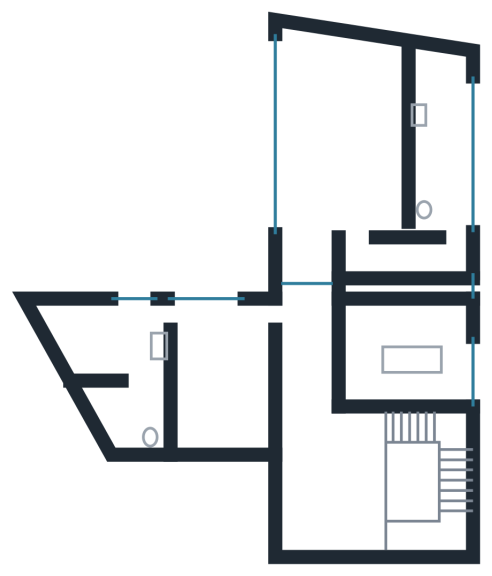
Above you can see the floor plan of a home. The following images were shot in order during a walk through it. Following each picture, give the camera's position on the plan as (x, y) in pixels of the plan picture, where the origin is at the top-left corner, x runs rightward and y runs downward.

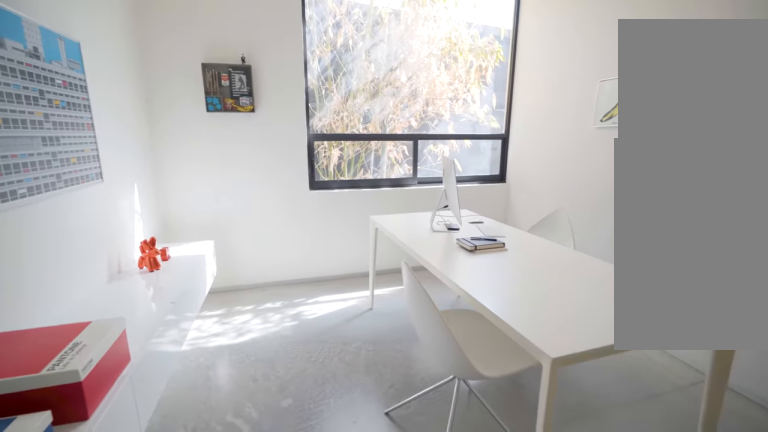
(366, 357)
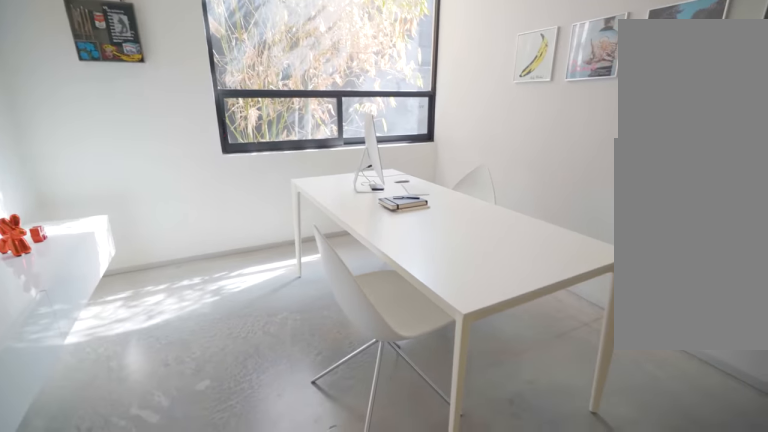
(366, 356)
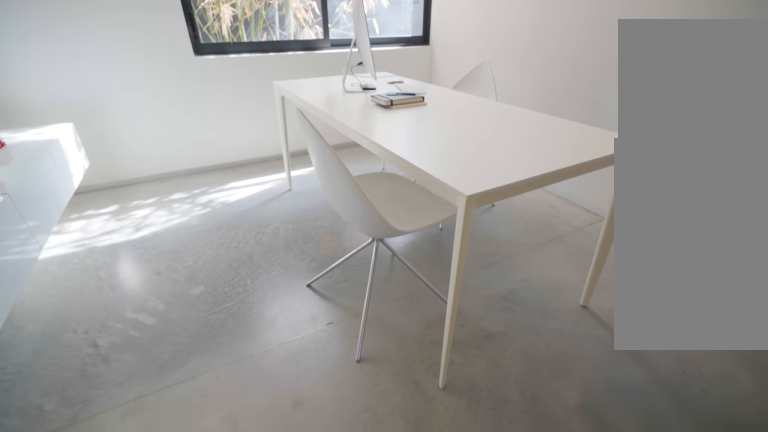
(358, 359)
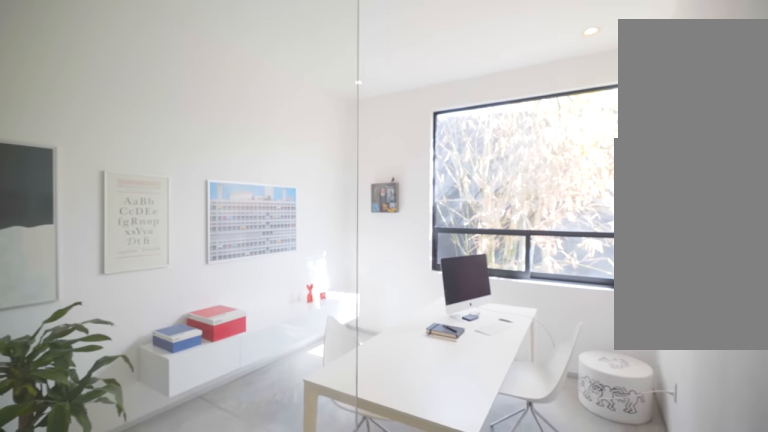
(401, 378)
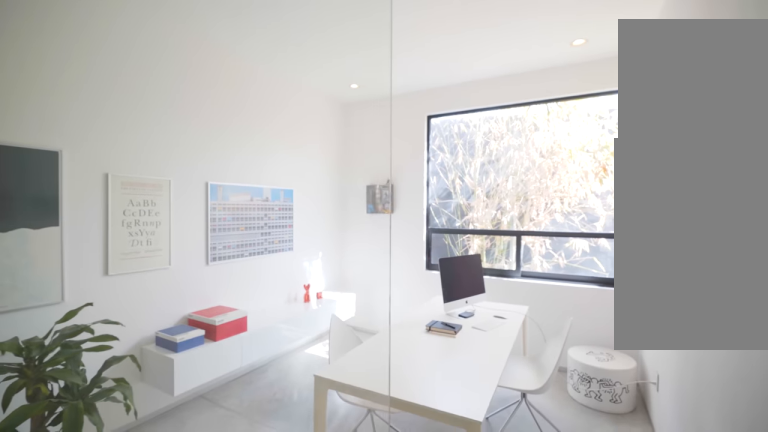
(376, 381)
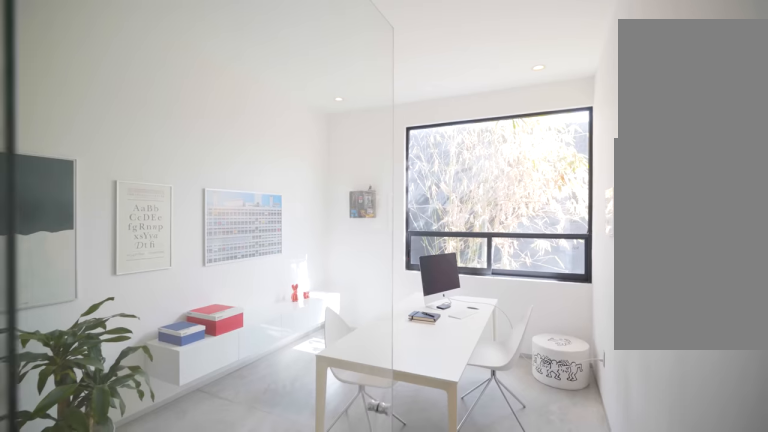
(370, 380)
